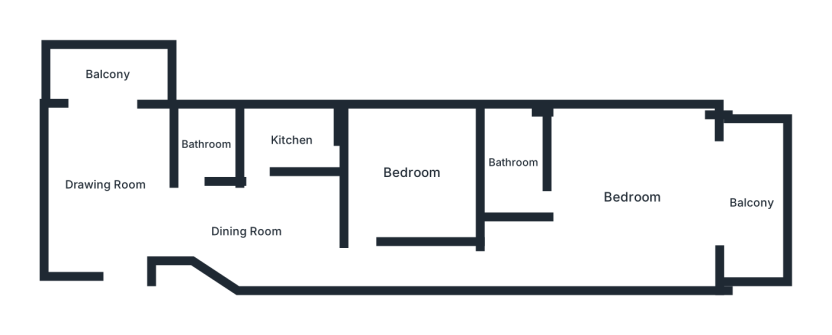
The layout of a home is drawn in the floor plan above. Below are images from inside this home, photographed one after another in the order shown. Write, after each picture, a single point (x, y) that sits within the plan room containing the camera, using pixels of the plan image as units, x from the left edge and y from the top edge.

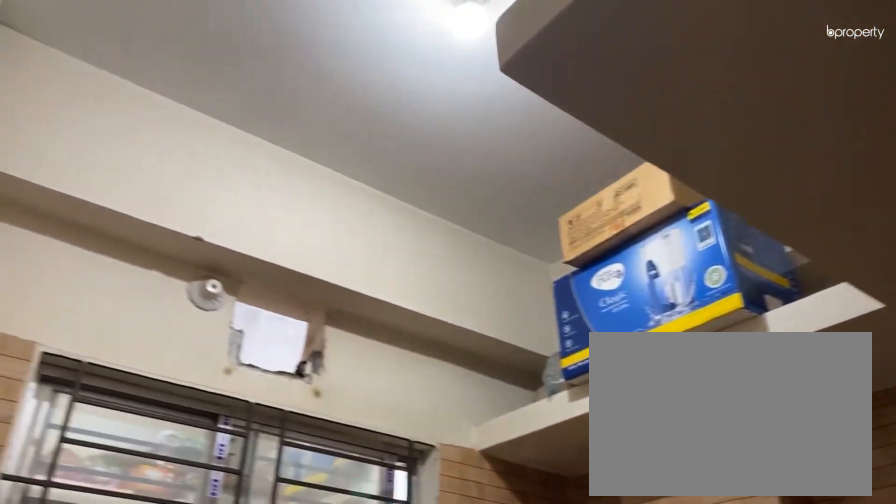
(293, 136)
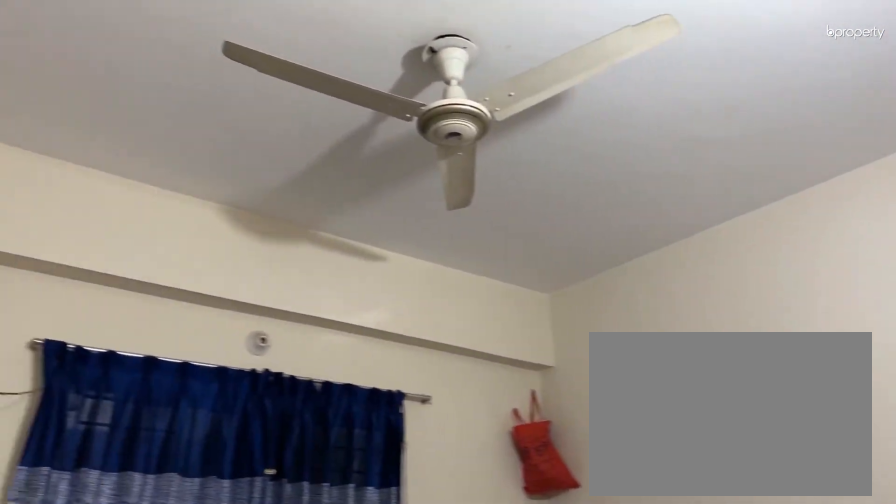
(410, 173)
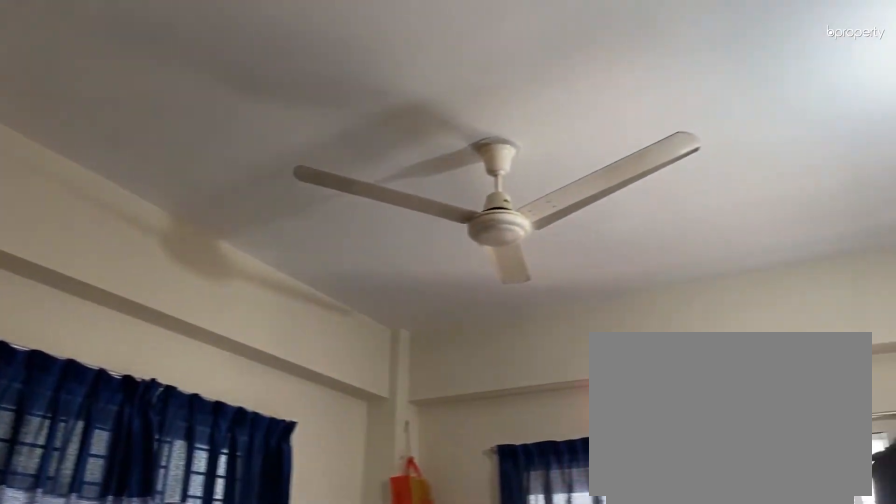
(632, 195)
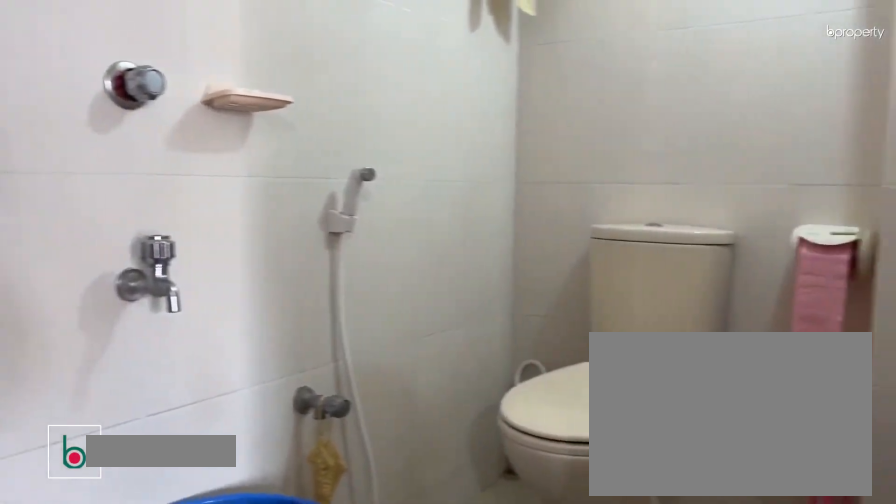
(512, 163)
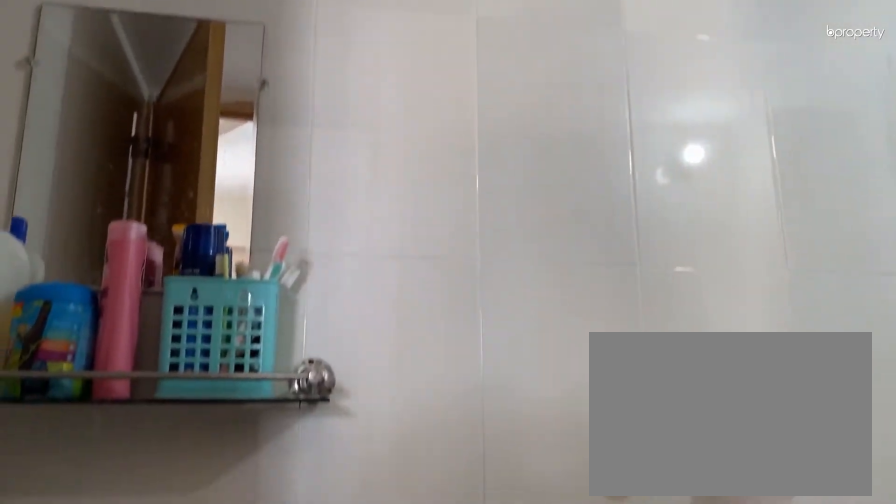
(512, 163)
